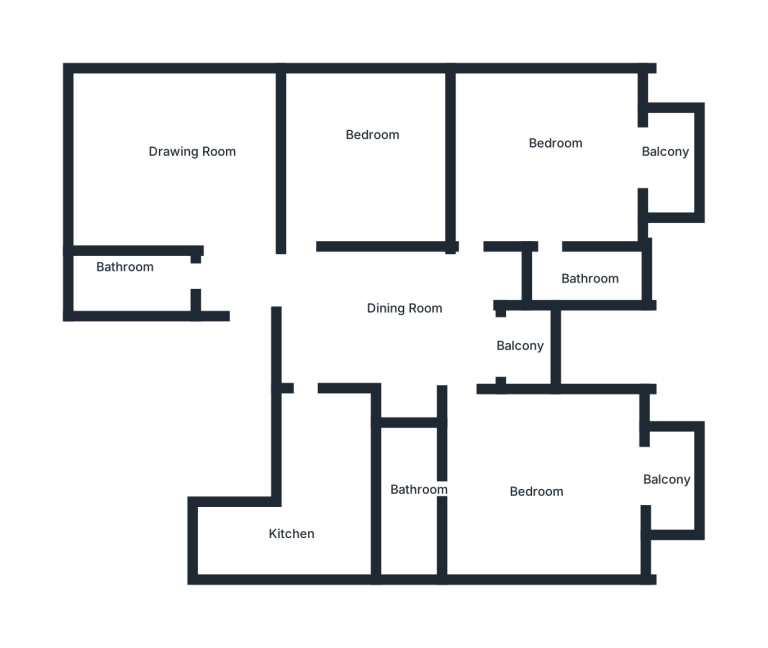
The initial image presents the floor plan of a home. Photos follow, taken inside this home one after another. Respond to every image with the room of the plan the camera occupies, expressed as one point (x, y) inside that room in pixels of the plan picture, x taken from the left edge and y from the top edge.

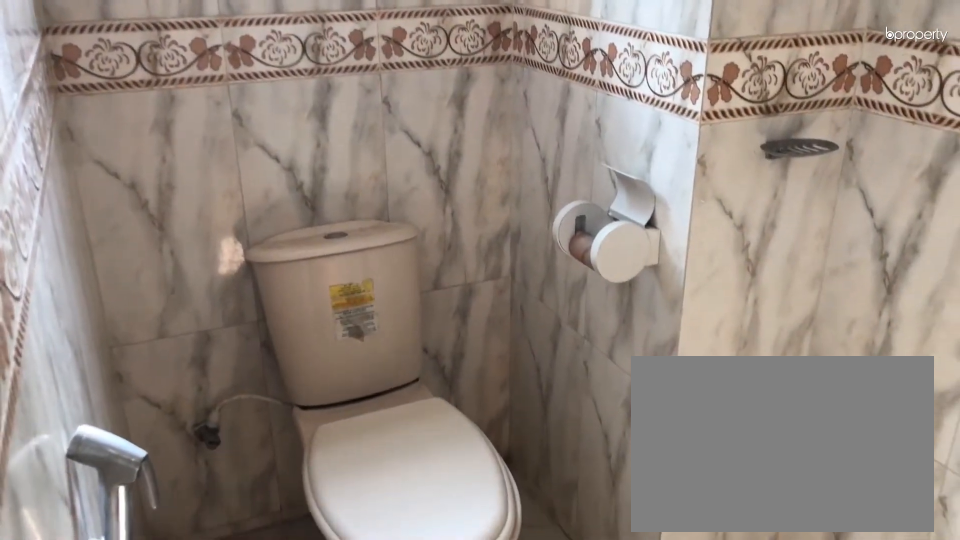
(577, 272)
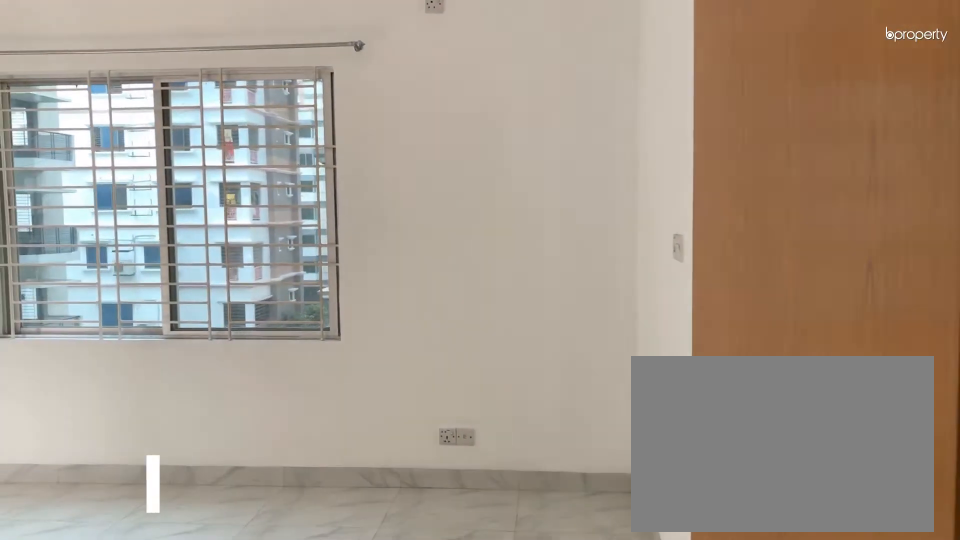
(531, 487)
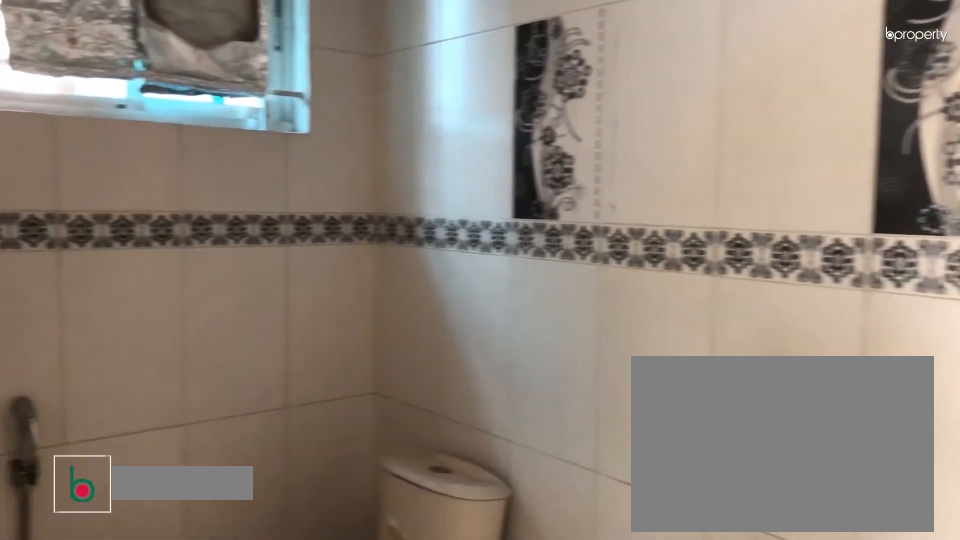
(414, 487)
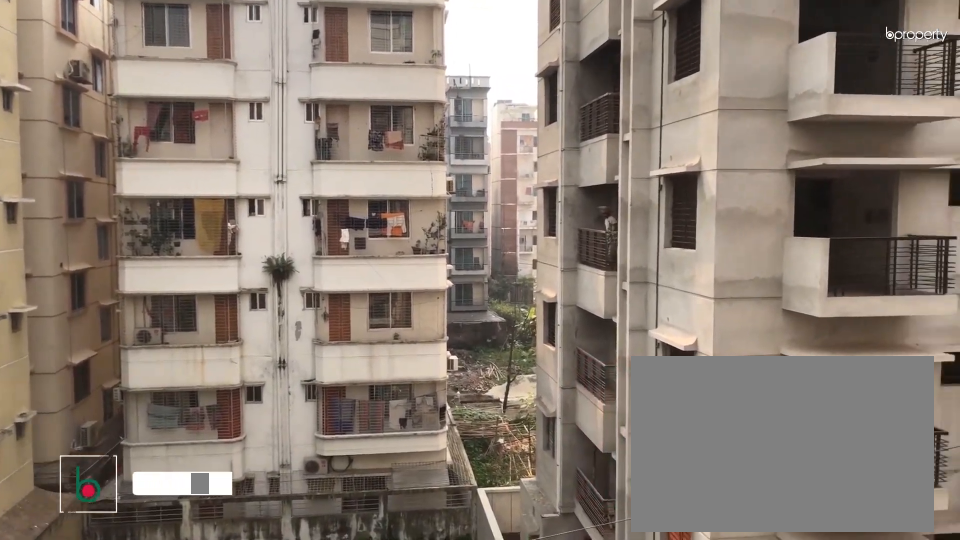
(663, 478)
